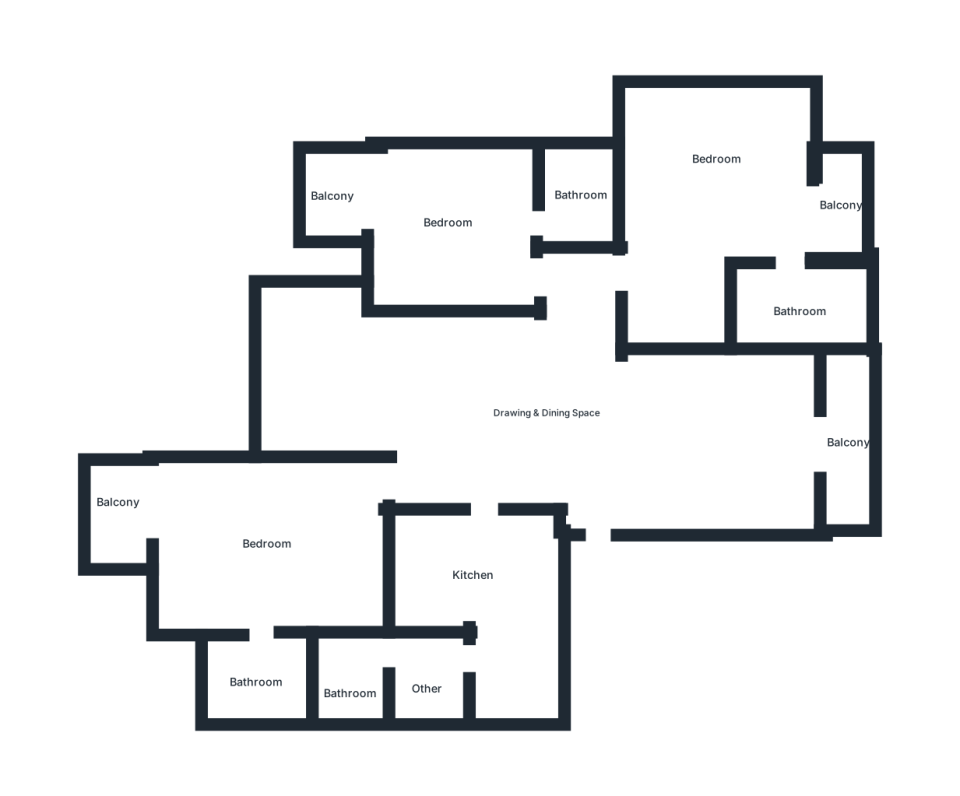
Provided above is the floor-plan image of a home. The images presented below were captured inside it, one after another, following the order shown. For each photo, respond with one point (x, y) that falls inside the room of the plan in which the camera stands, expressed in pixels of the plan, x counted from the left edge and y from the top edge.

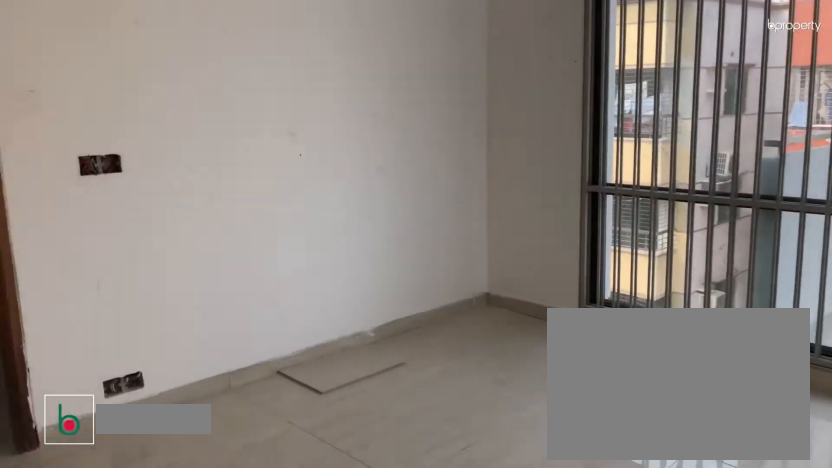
(277, 553)
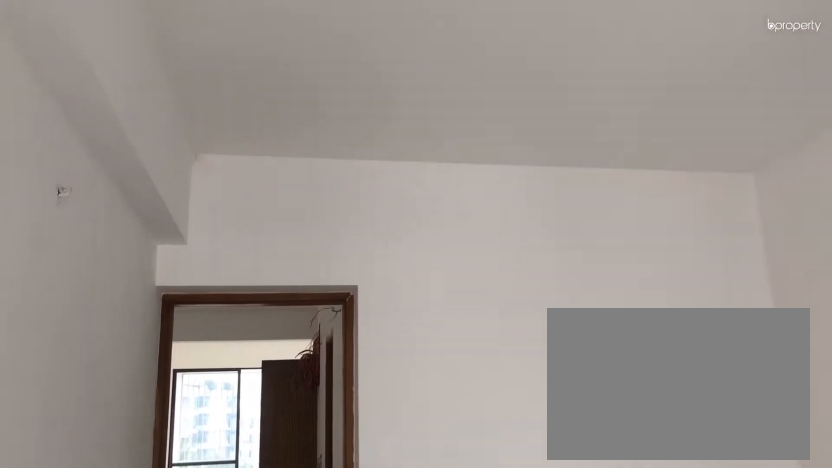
(277, 553)
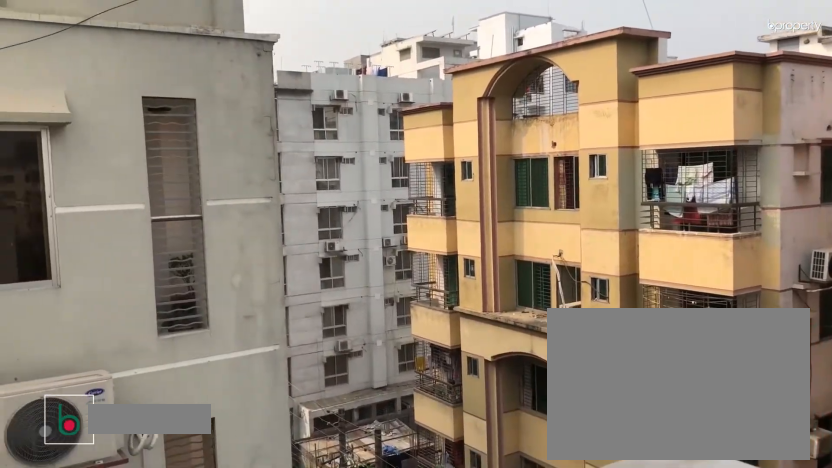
(120, 513)
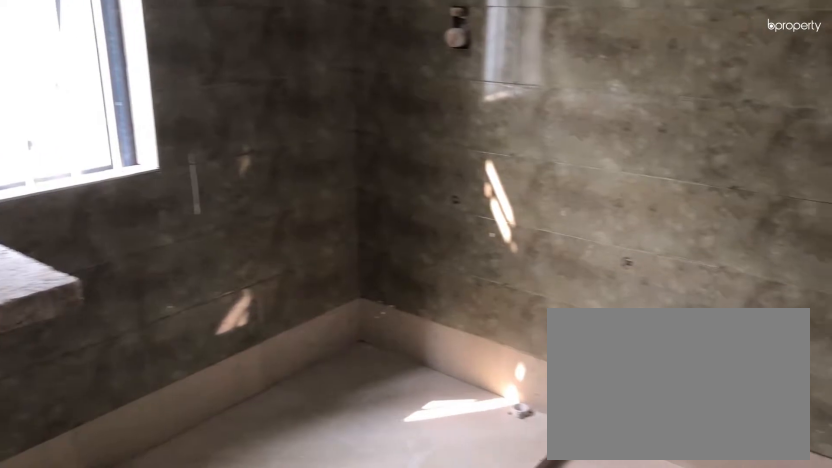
(272, 675)
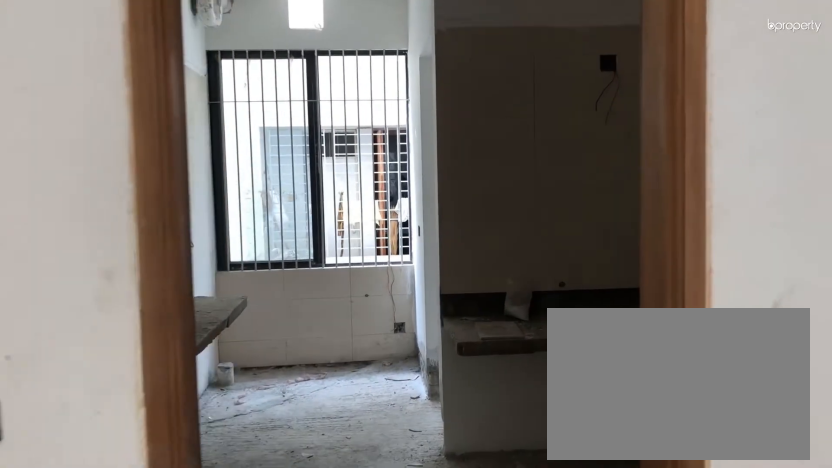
(484, 482)
